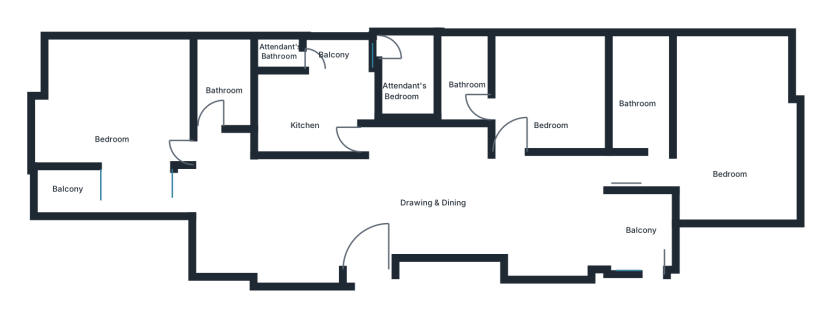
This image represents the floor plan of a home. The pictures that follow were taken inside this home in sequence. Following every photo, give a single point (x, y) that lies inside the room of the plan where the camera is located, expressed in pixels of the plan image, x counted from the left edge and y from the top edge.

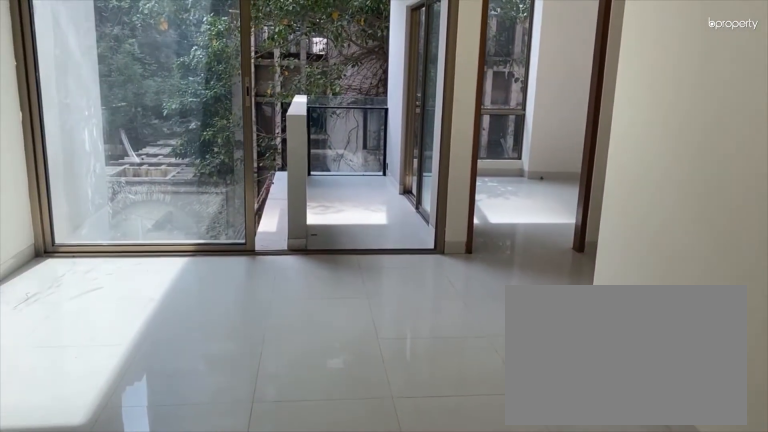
(308, 218)
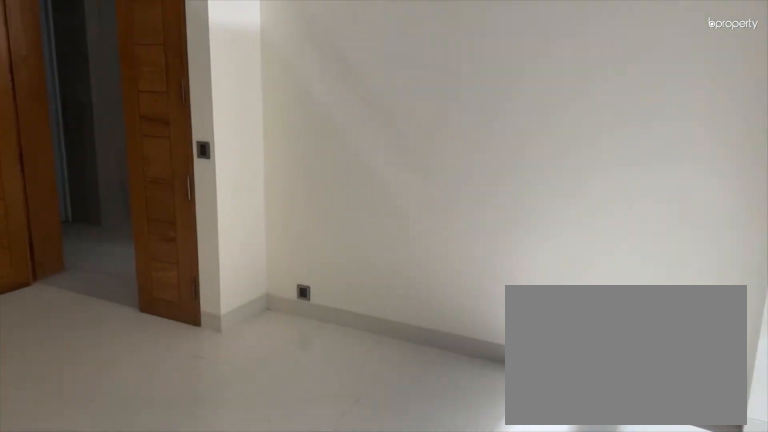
(247, 209)
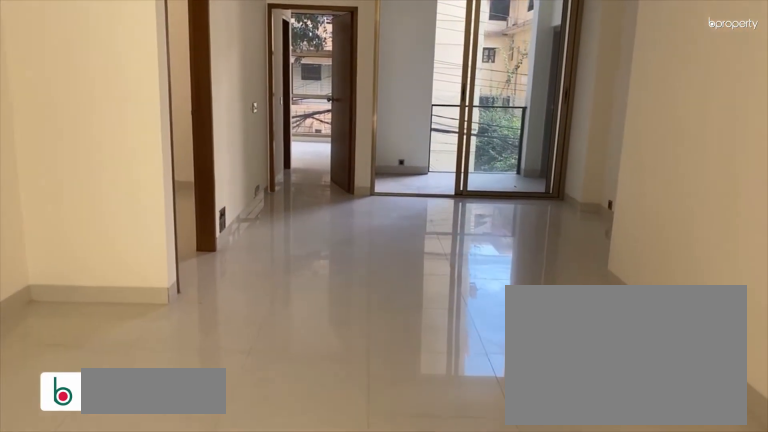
(342, 203)
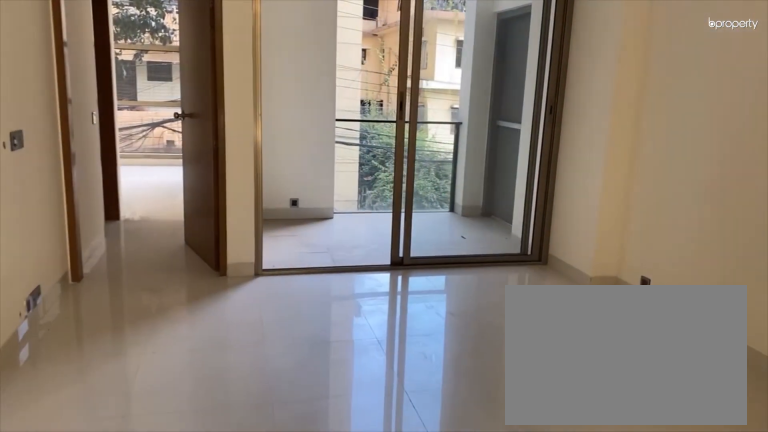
(498, 202)
